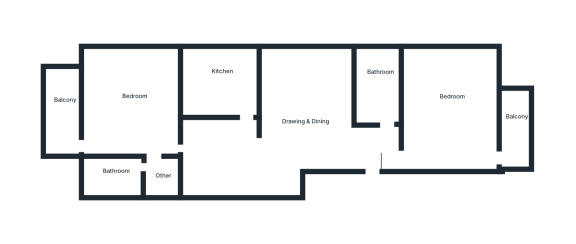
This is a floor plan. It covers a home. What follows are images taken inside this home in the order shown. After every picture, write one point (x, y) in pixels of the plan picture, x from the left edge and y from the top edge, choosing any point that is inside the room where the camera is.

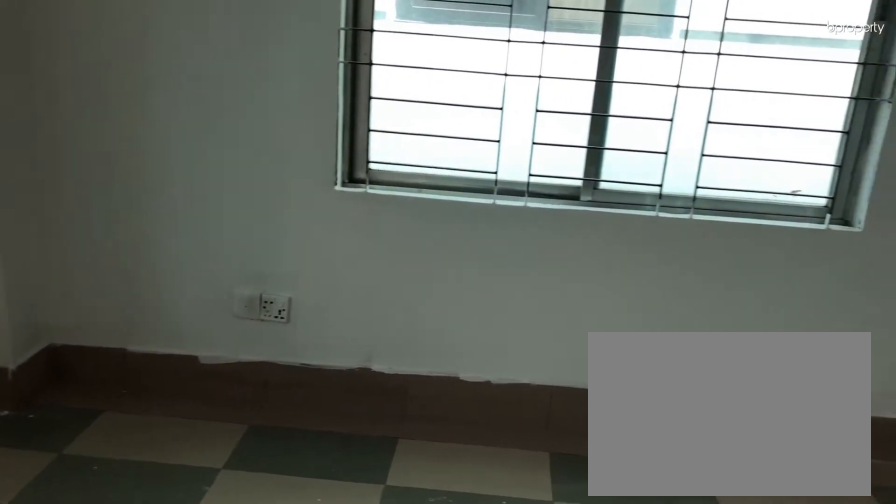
(131, 101)
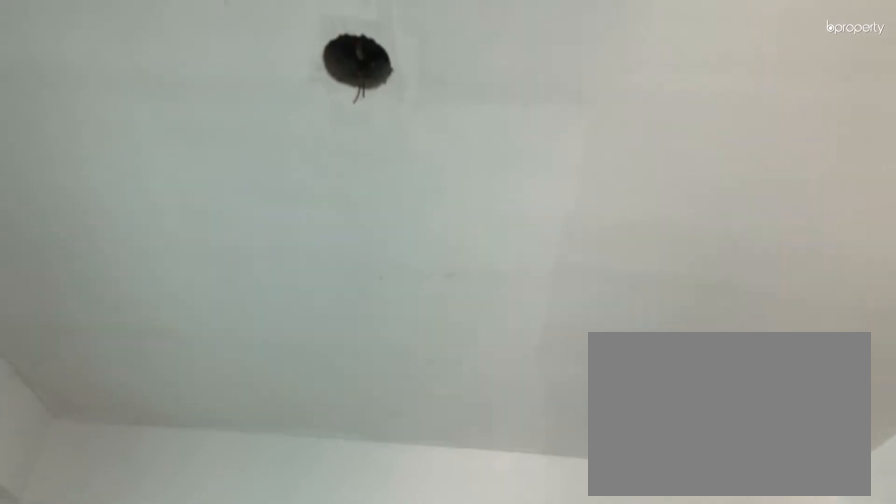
(131, 101)
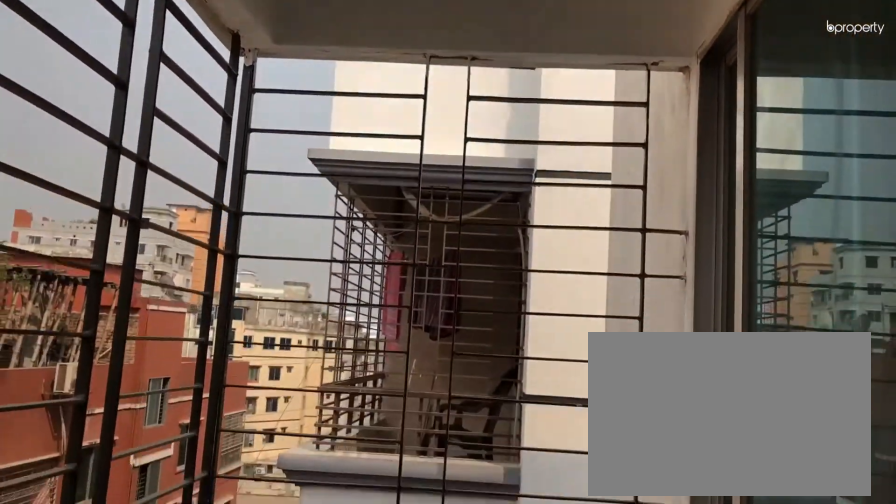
(61, 104)
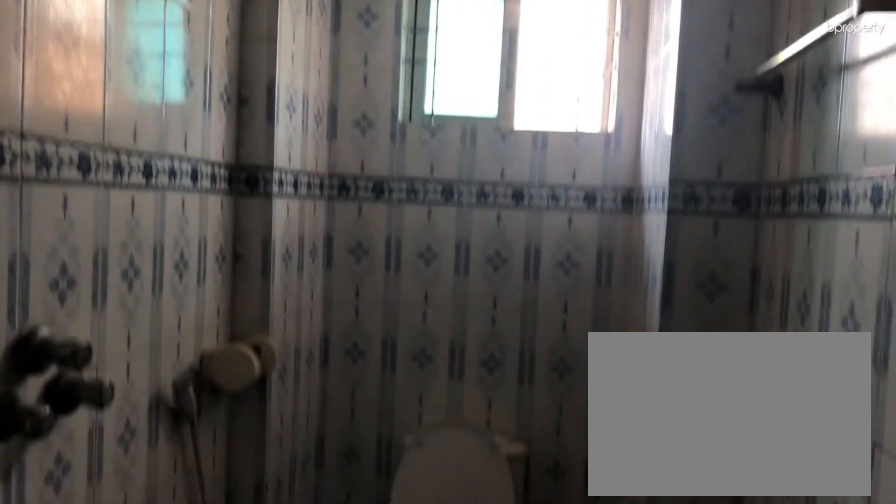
(117, 175)
